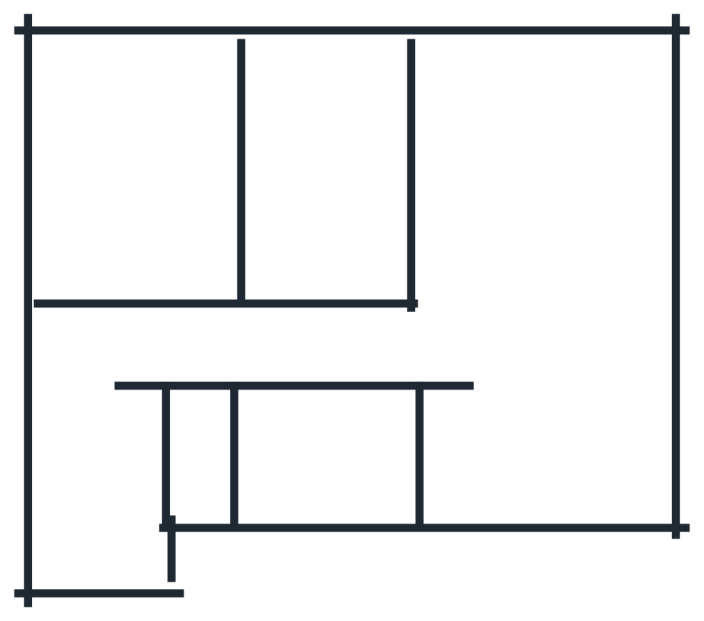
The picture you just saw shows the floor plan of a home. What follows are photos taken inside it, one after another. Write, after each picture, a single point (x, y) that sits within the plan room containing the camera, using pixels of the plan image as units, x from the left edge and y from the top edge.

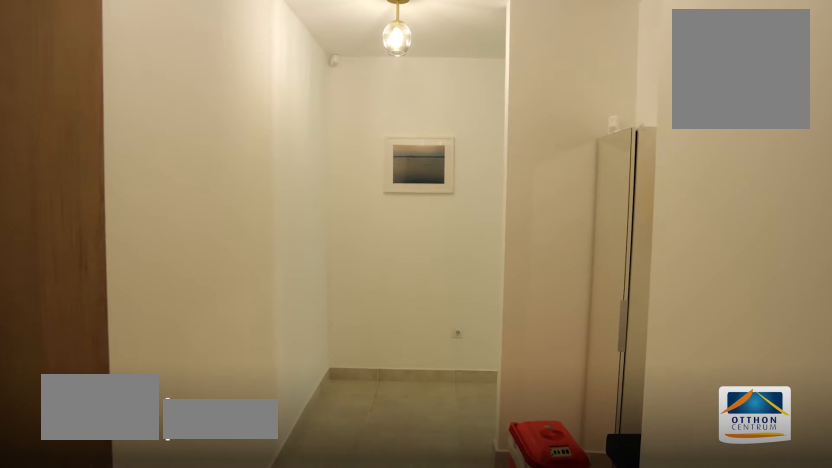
(101, 479)
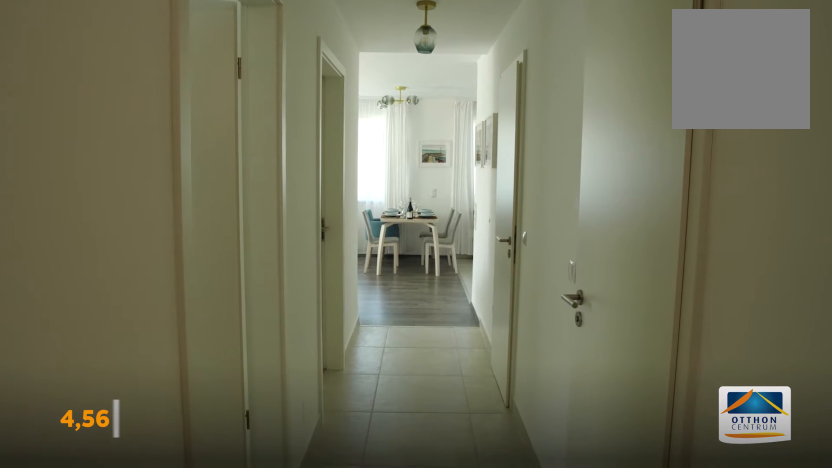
(265, 341)
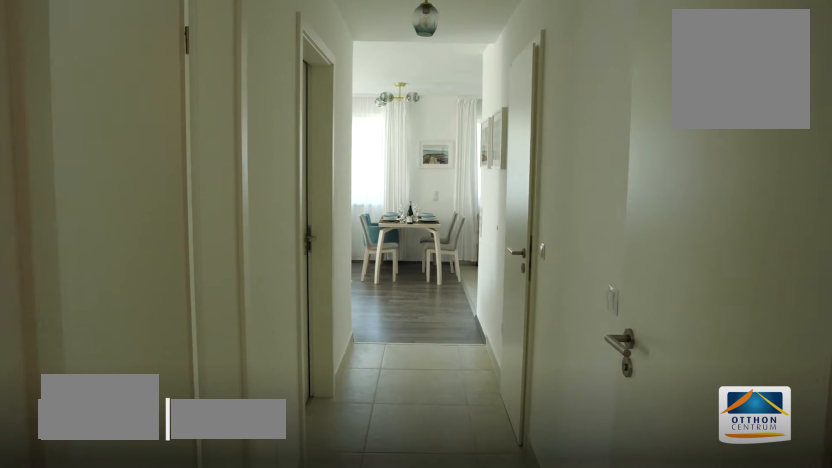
(265, 341)
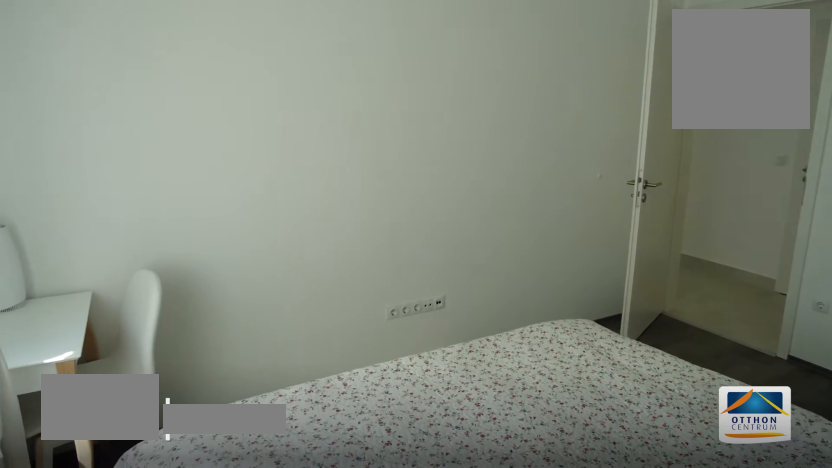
(137, 178)
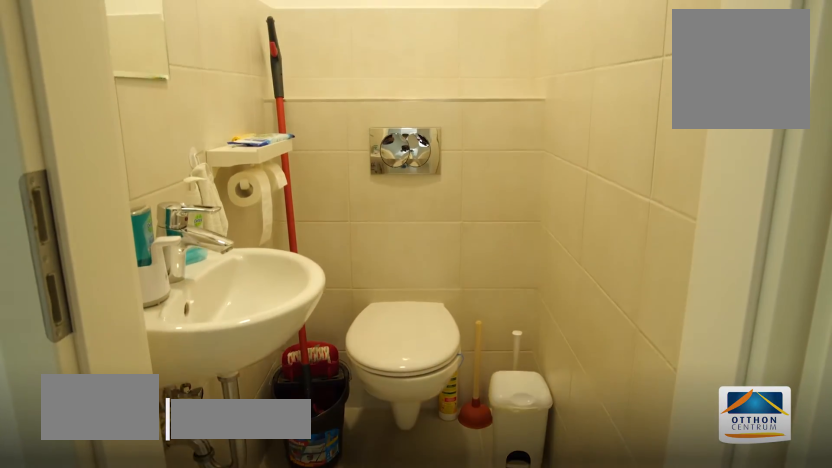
(198, 463)
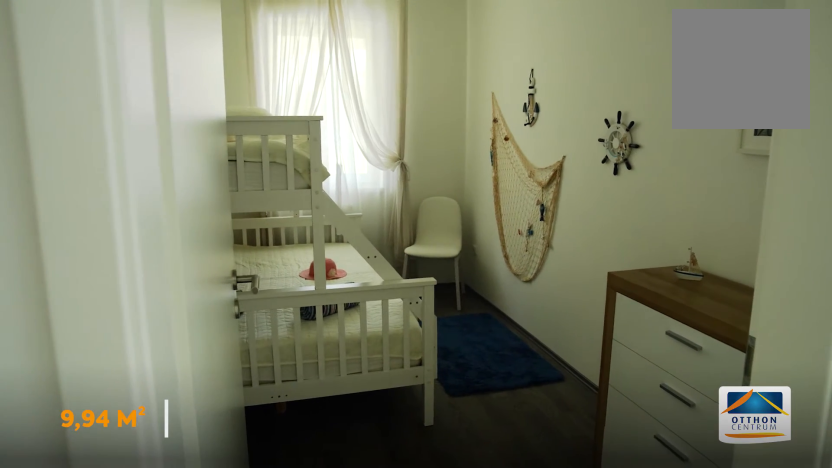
(326, 169)
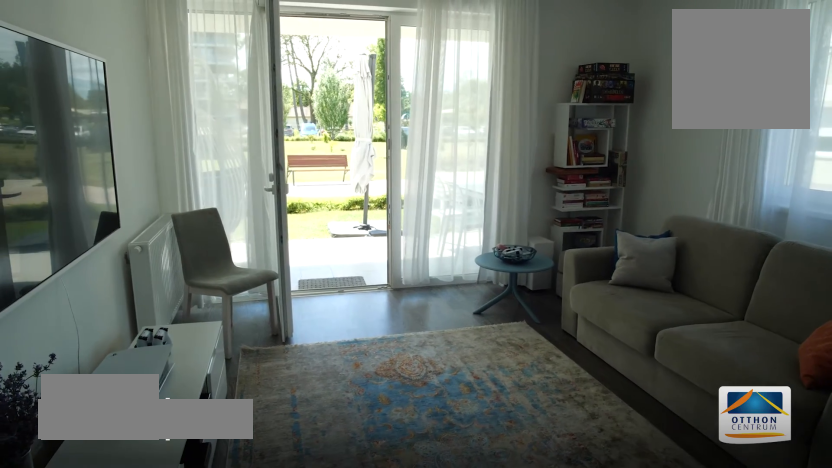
(542, 170)
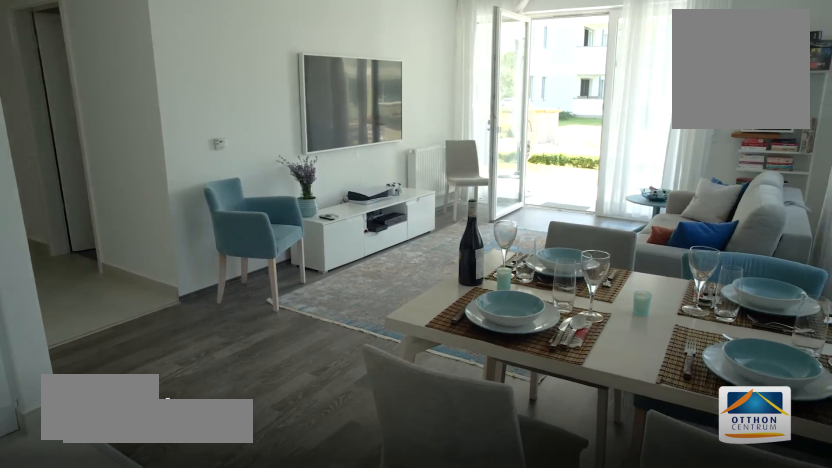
(542, 331)
